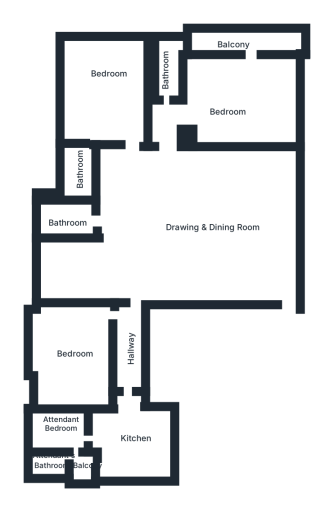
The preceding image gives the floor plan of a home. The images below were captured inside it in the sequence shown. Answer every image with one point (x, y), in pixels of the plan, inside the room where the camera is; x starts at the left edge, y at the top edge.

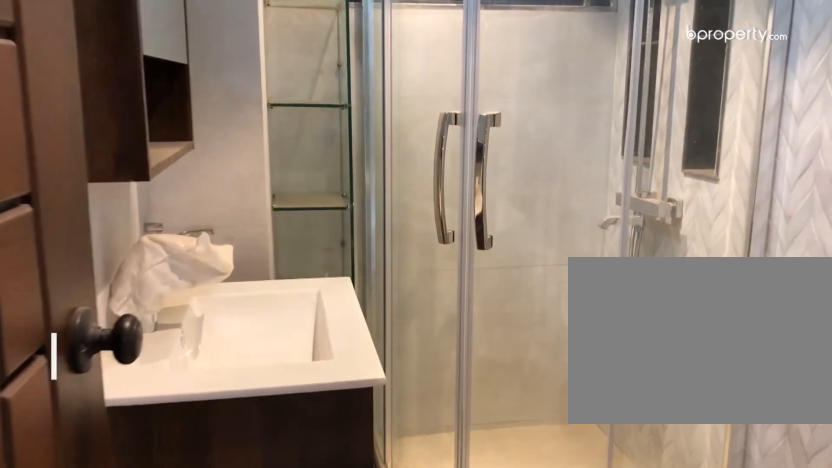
(70, 214)
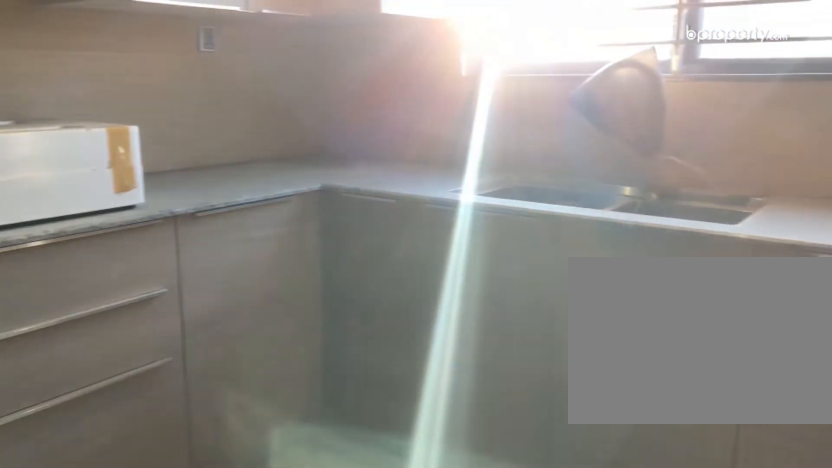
(130, 437)
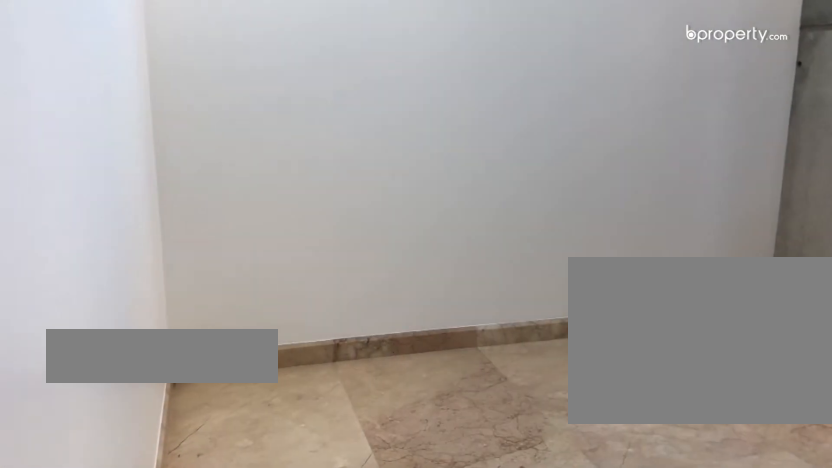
(71, 356)
